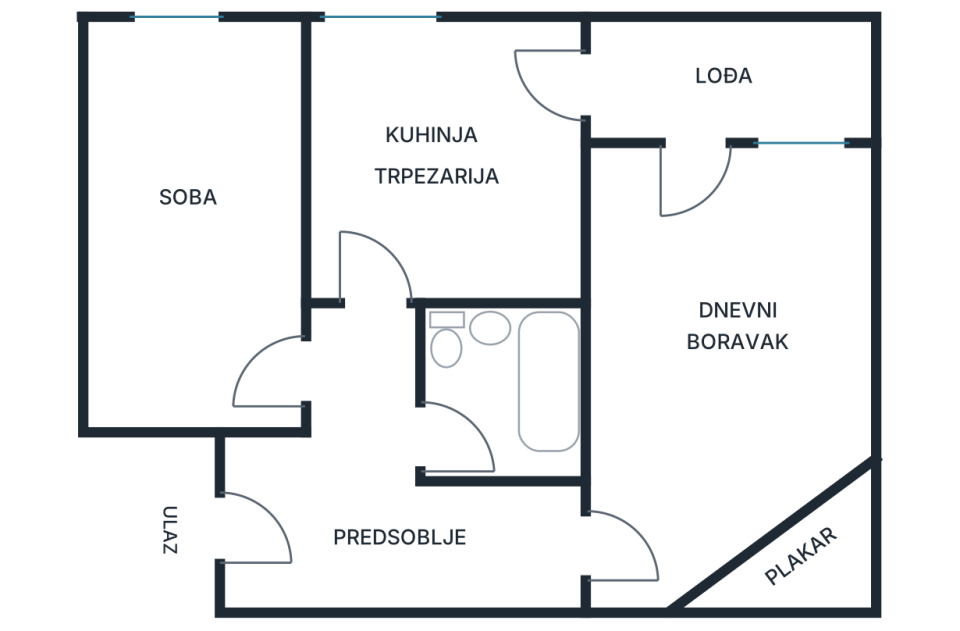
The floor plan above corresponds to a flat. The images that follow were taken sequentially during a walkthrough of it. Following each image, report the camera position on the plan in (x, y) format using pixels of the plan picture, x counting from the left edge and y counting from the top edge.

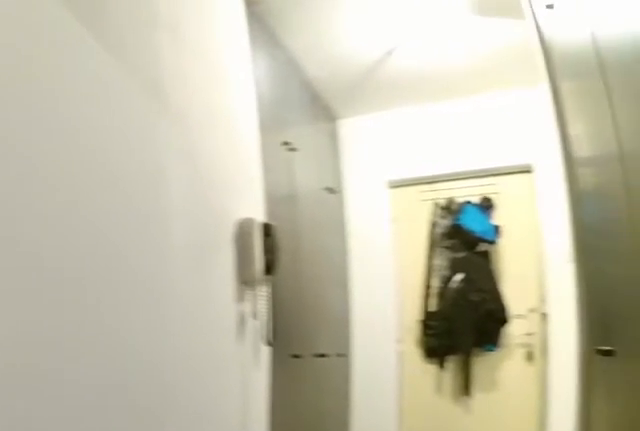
(636, 543)
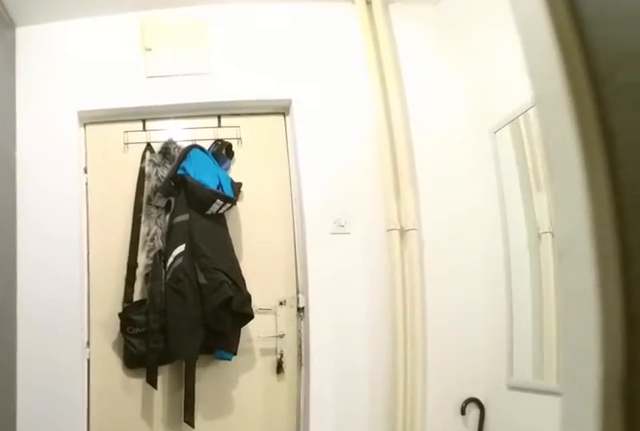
(469, 543)
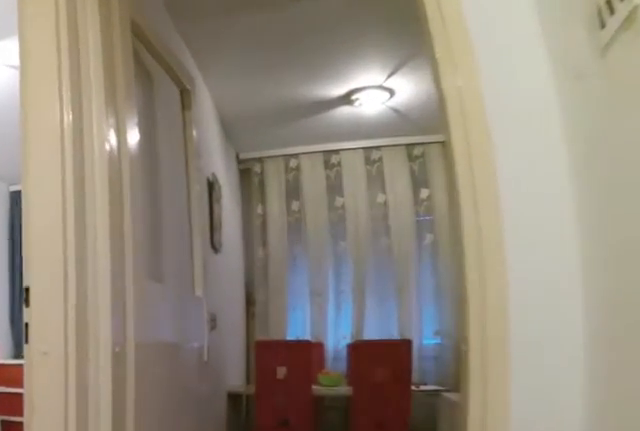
(362, 417)
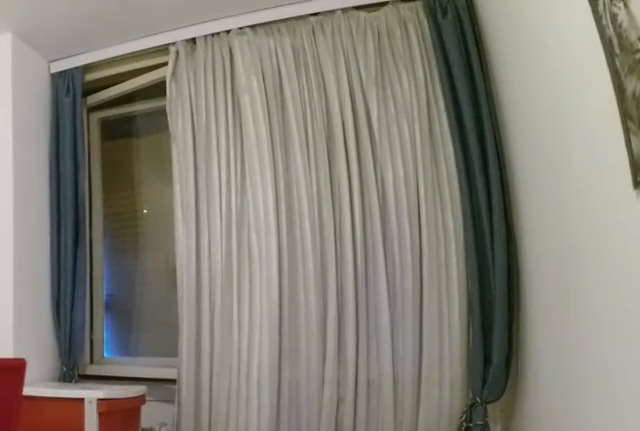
(228, 324)
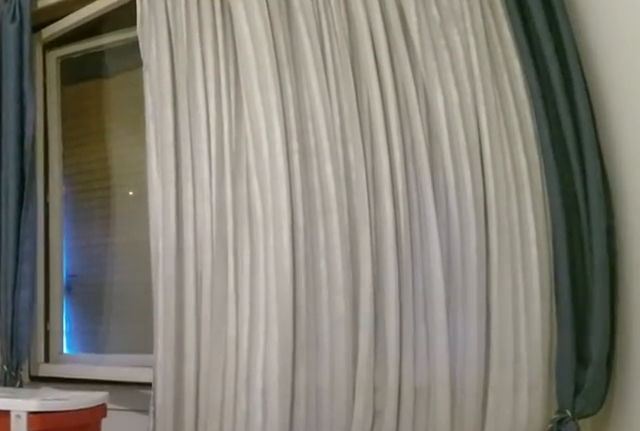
(214, 255)
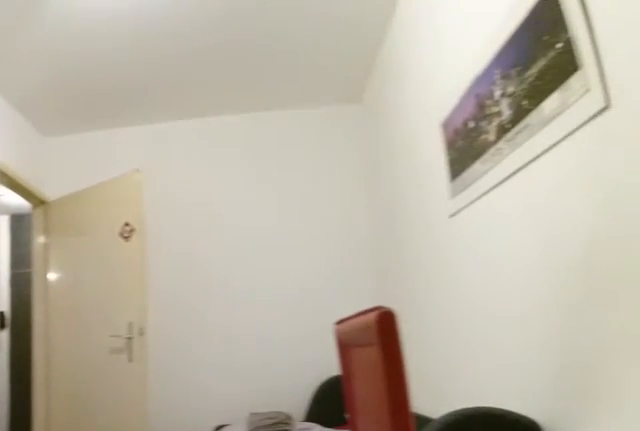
(161, 70)
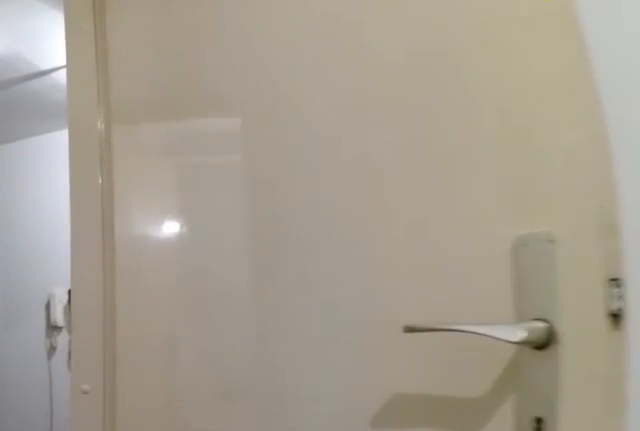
(265, 326)
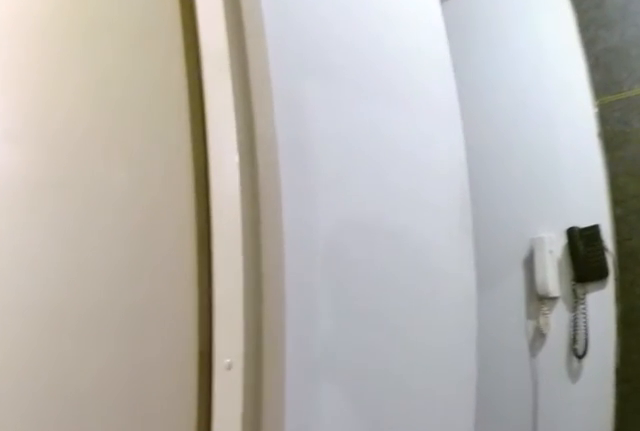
(320, 398)
